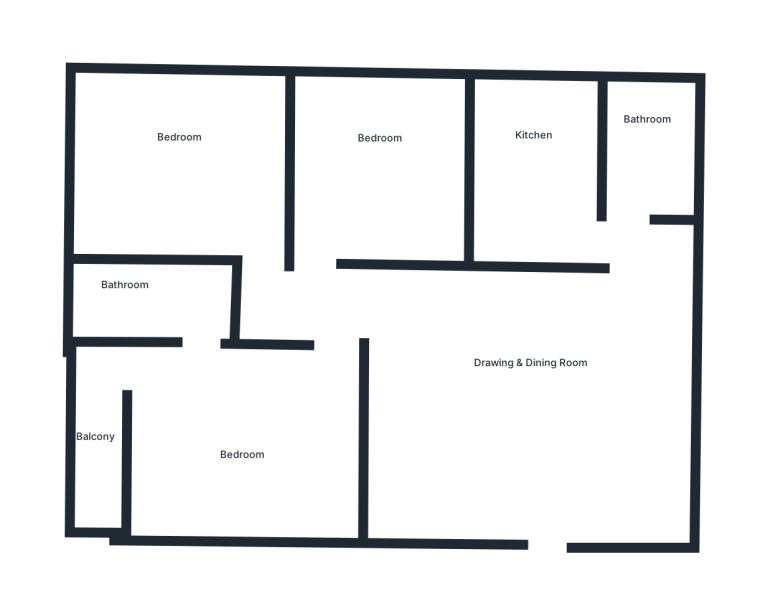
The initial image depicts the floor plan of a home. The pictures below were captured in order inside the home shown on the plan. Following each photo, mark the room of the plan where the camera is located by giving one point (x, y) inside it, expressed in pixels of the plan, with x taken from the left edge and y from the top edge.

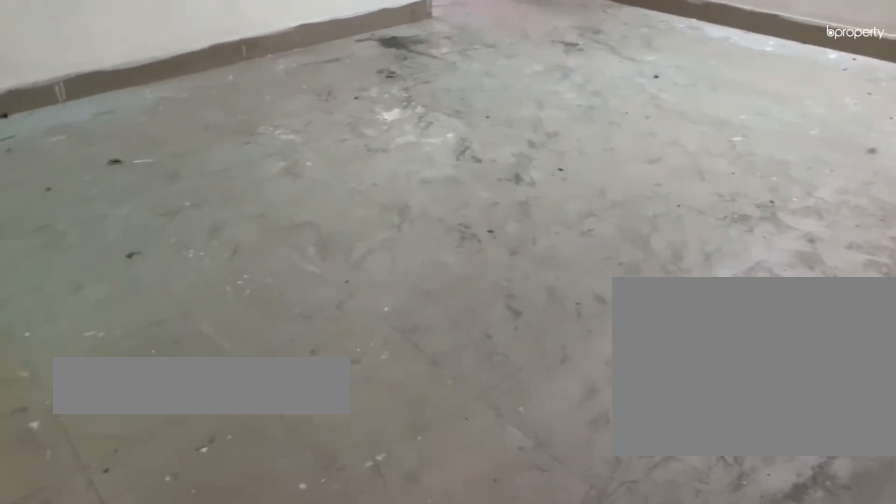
(519, 405)
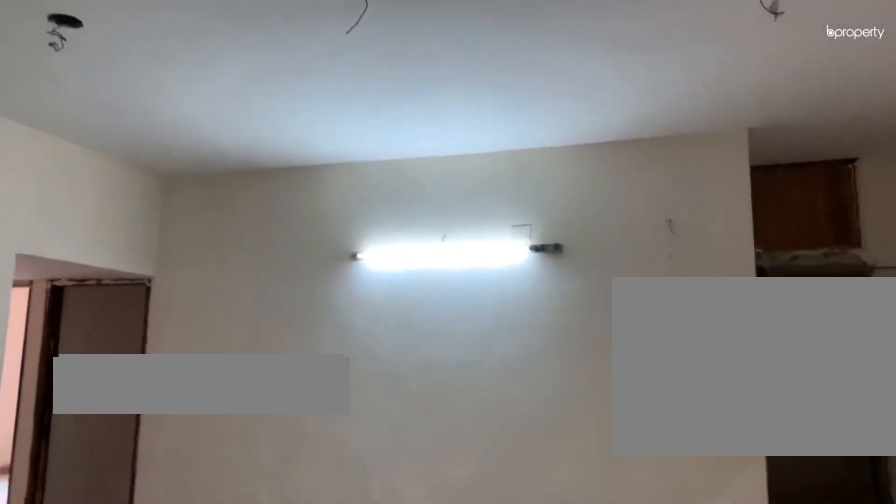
(519, 405)
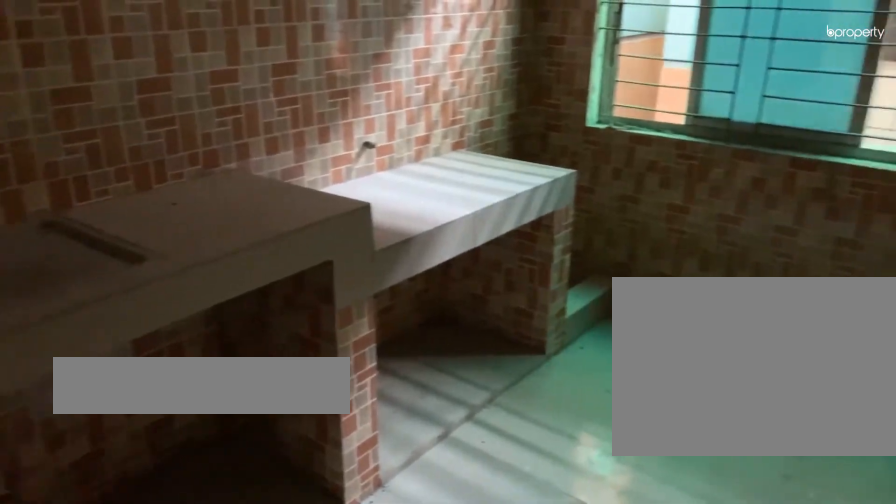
(535, 176)
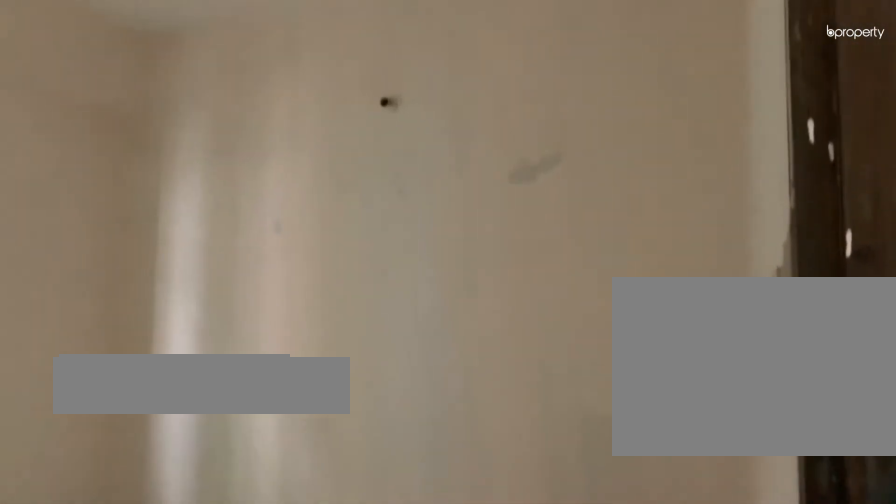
(383, 170)
